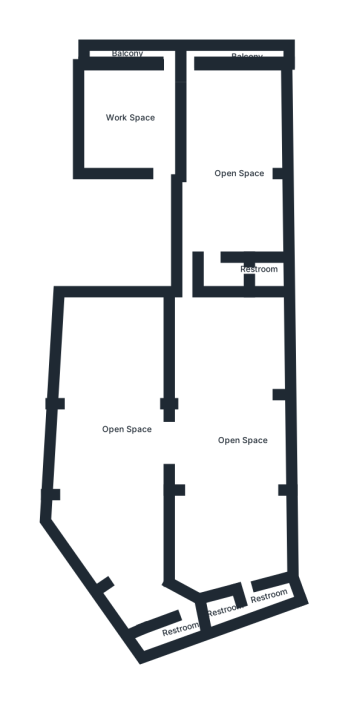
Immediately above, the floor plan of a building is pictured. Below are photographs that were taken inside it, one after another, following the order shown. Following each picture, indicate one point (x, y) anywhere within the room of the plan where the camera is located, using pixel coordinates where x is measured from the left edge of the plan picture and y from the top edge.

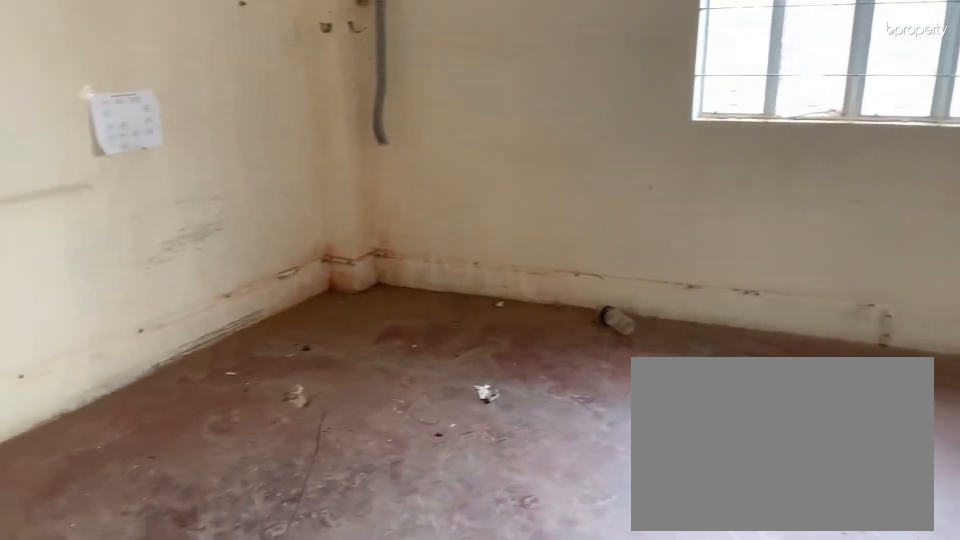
(139, 107)
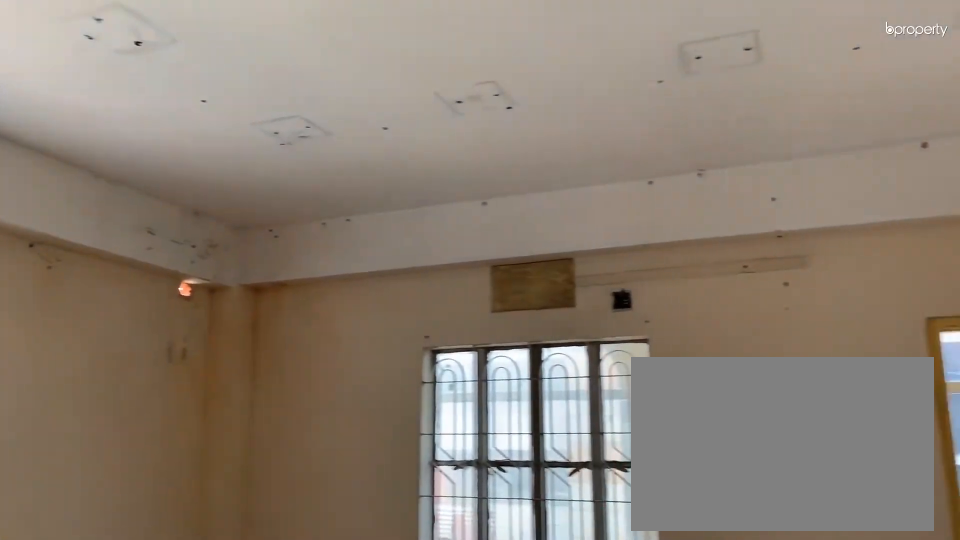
(139, 107)
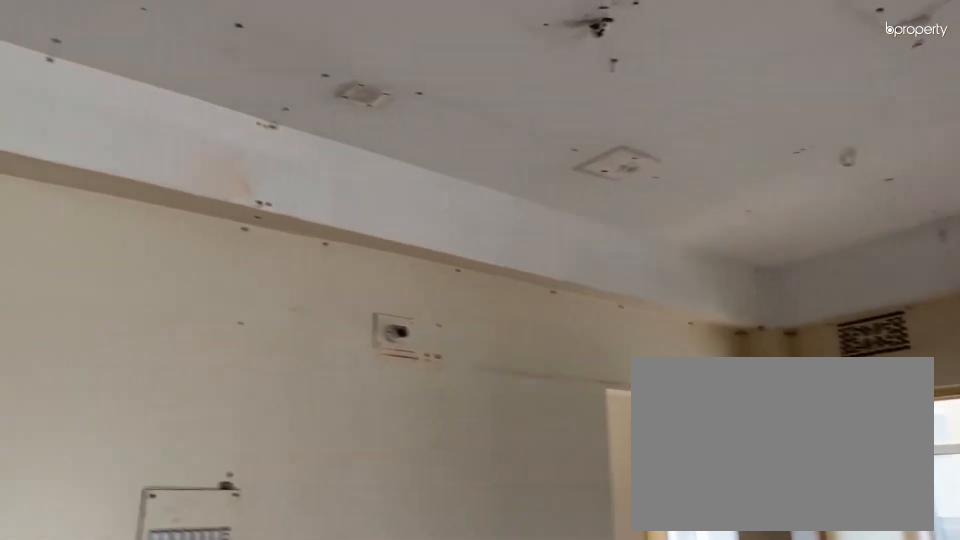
(231, 164)
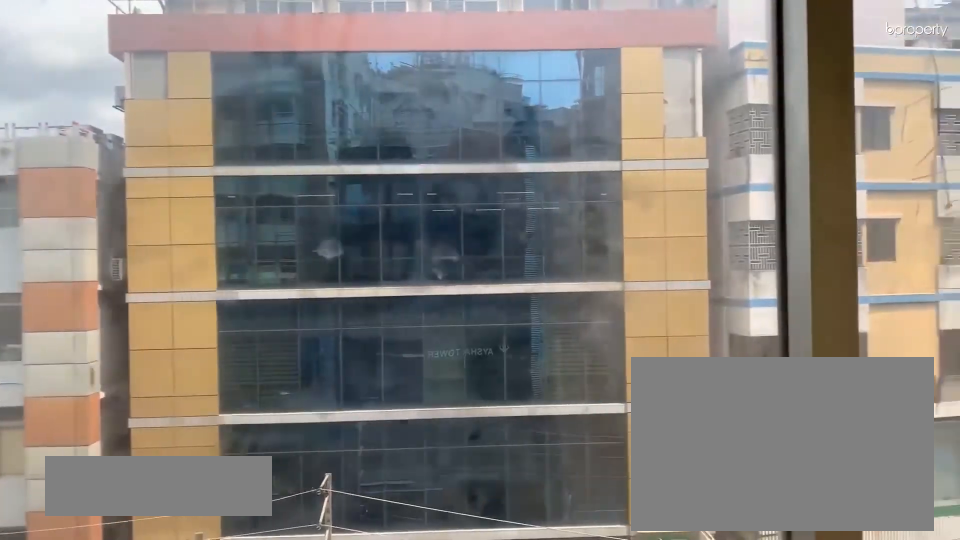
(218, 53)
